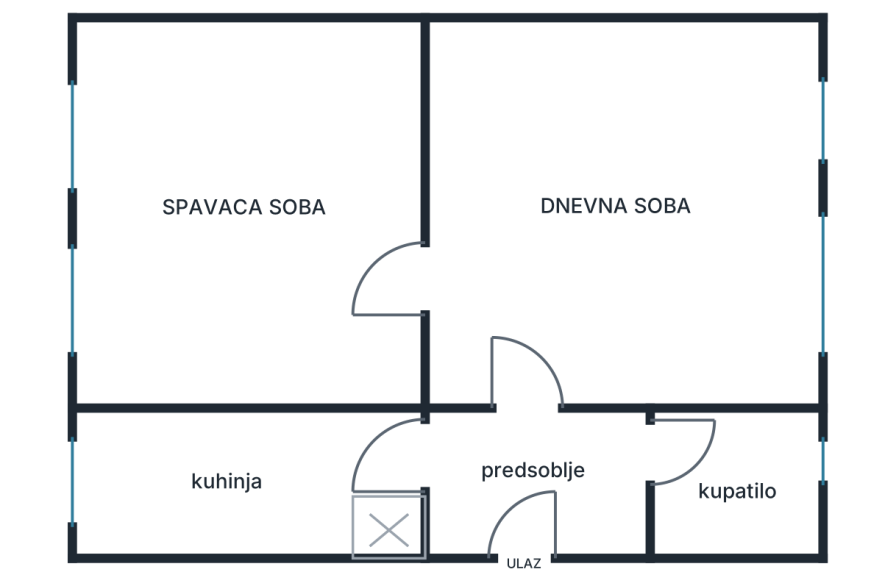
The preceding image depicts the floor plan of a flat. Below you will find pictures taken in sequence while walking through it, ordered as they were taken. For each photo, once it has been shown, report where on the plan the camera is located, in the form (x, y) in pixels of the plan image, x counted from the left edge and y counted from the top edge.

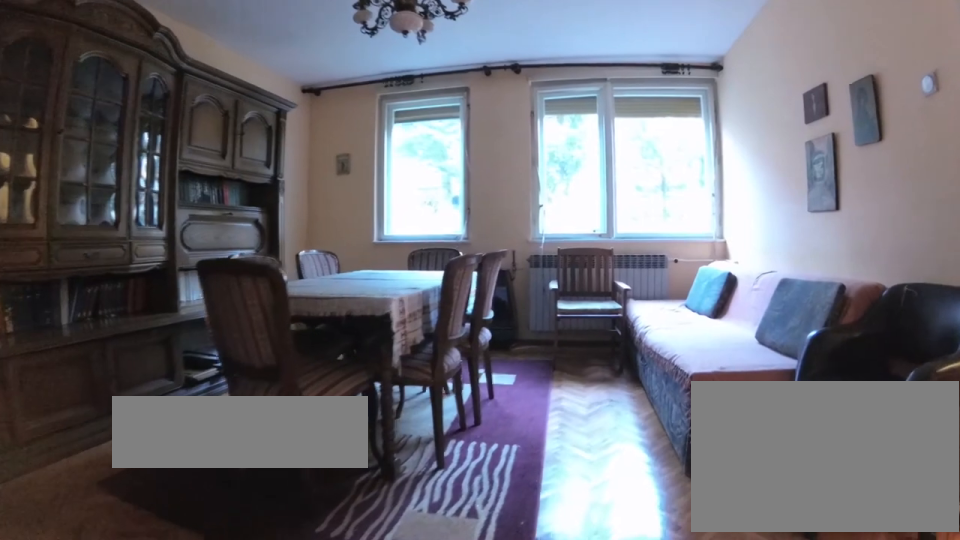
(489, 319)
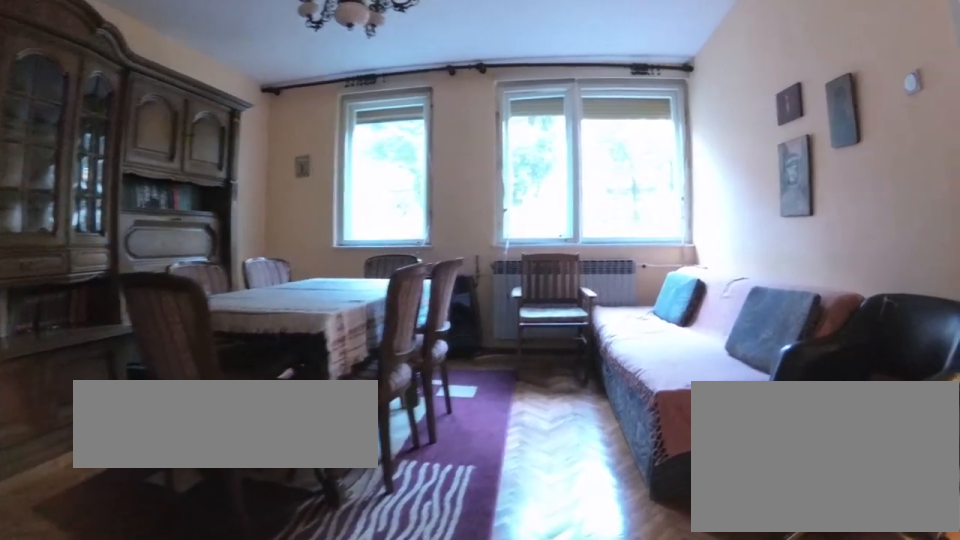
(502, 320)
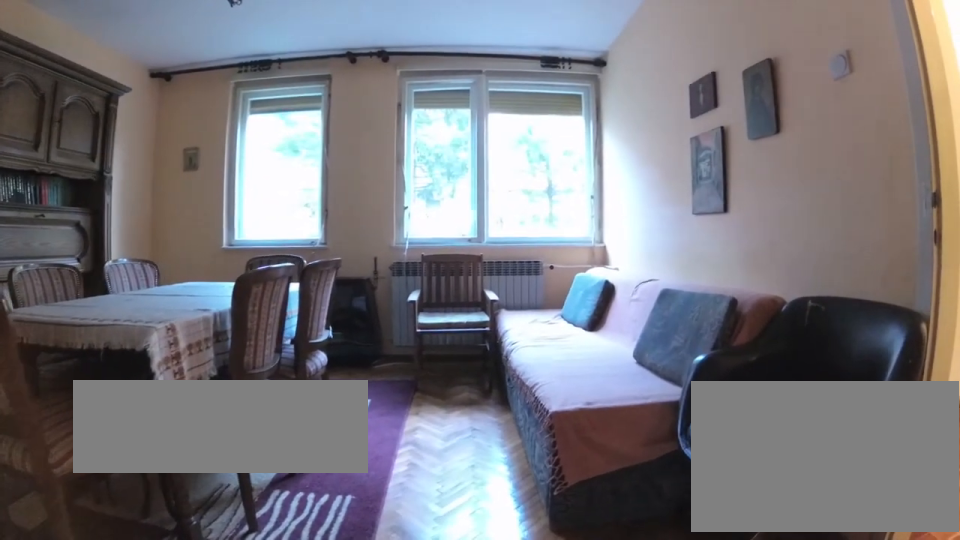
(504, 315)
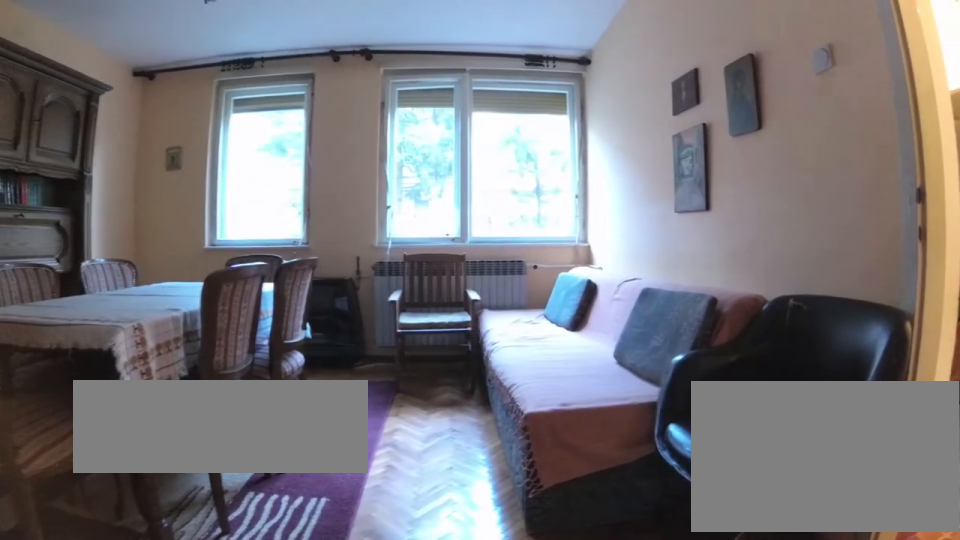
(504, 314)
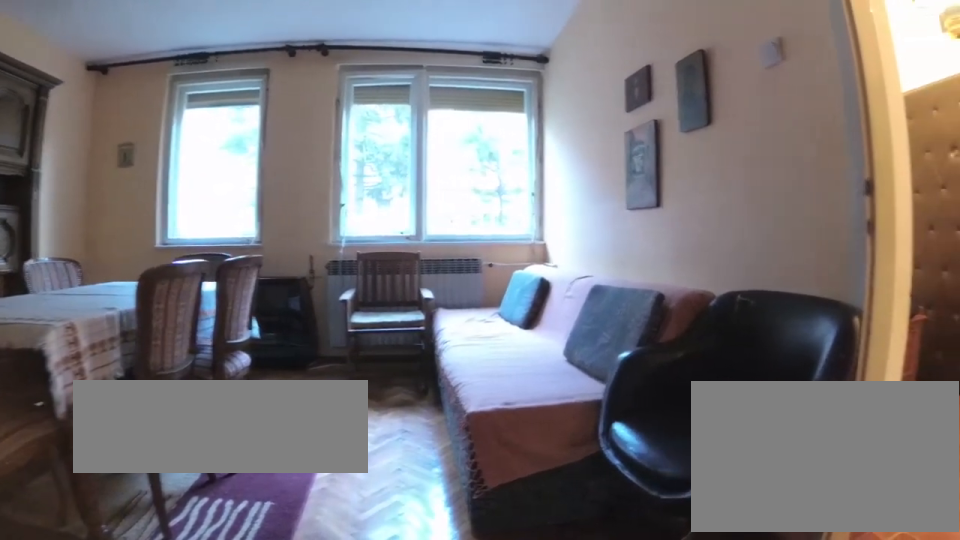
(504, 313)
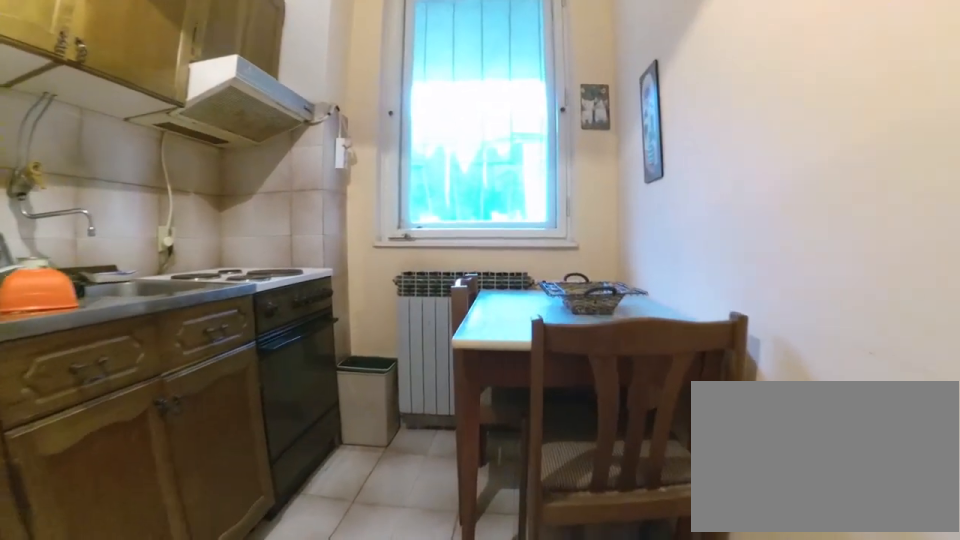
(310, 438)
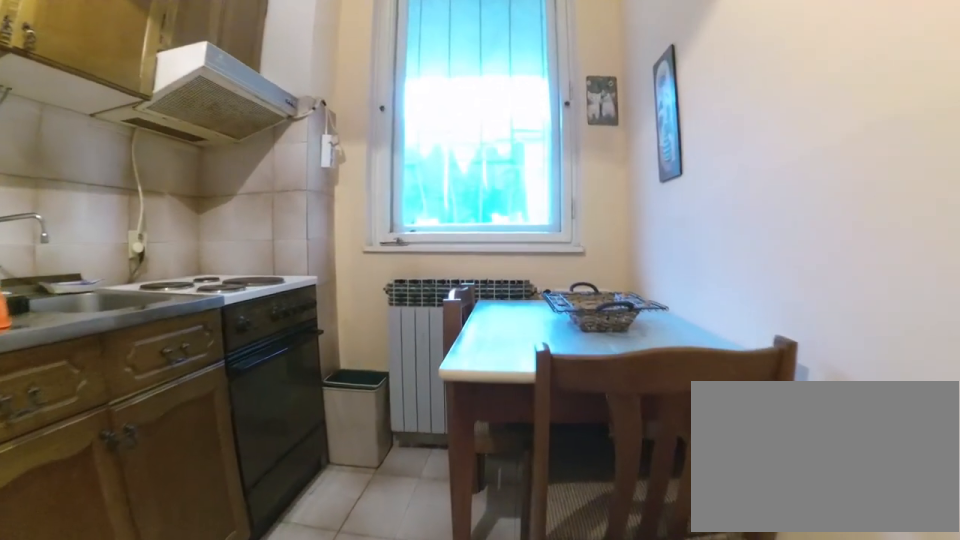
(288, 439)
